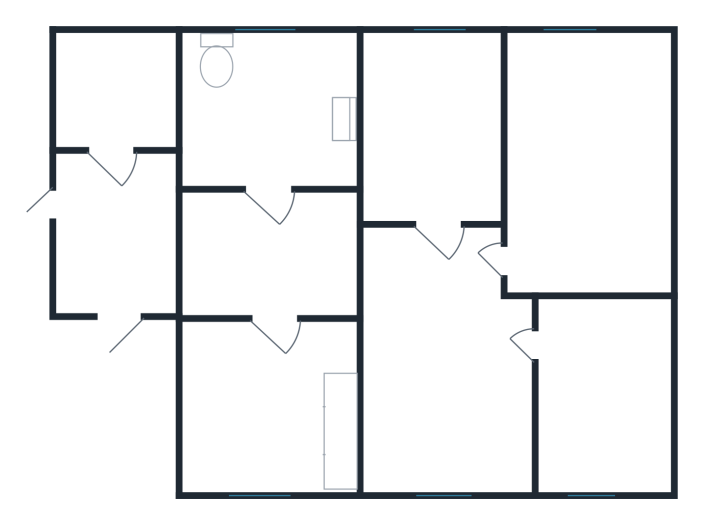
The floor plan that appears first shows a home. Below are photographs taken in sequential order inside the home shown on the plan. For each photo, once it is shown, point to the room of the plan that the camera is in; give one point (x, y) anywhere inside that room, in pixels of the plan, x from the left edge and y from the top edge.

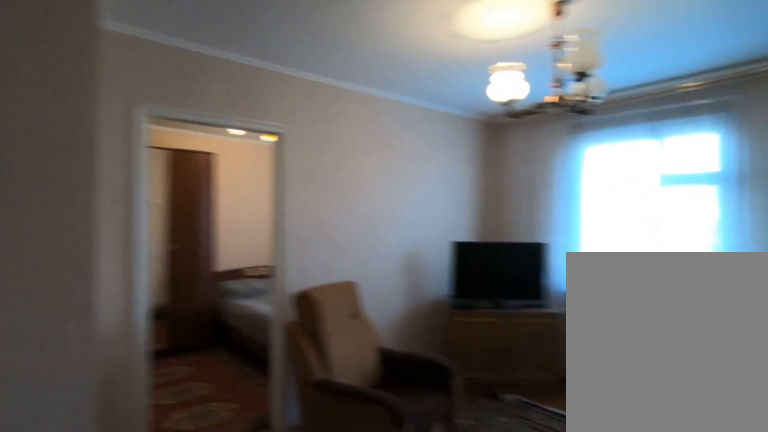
(401, 328)
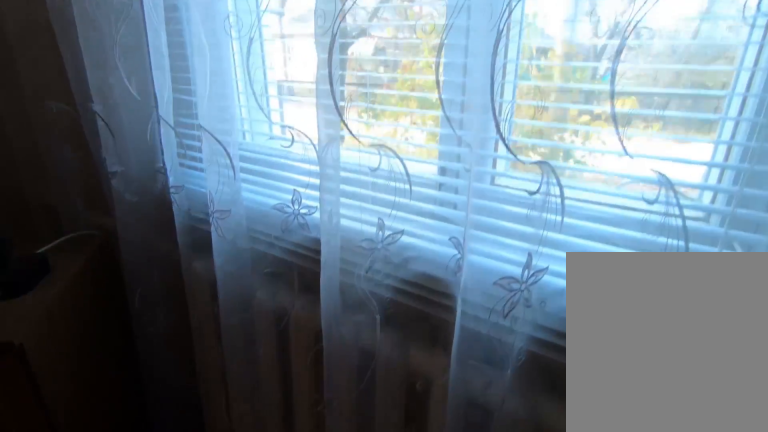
(442, 473)
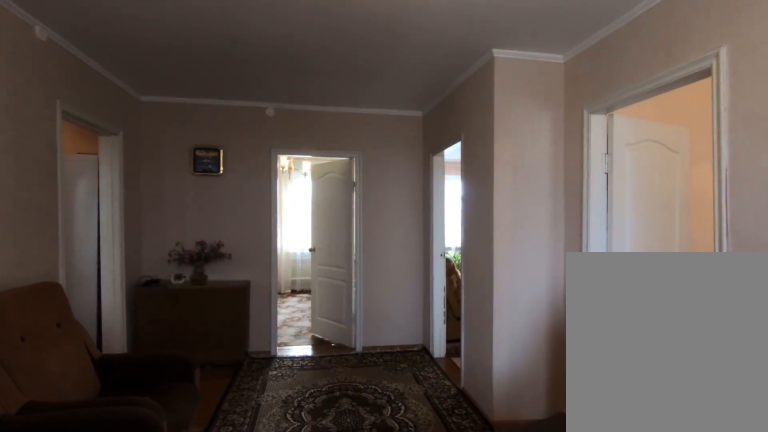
(442, 473)
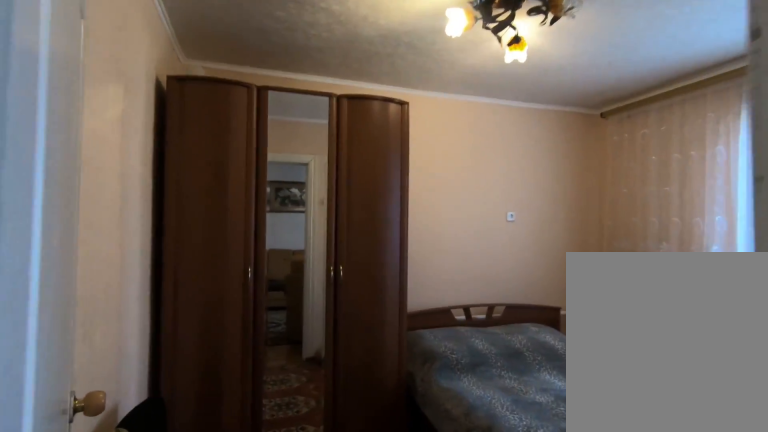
(517, 372)
